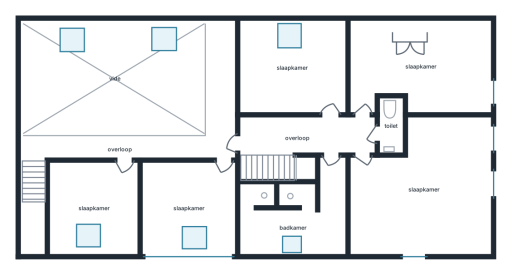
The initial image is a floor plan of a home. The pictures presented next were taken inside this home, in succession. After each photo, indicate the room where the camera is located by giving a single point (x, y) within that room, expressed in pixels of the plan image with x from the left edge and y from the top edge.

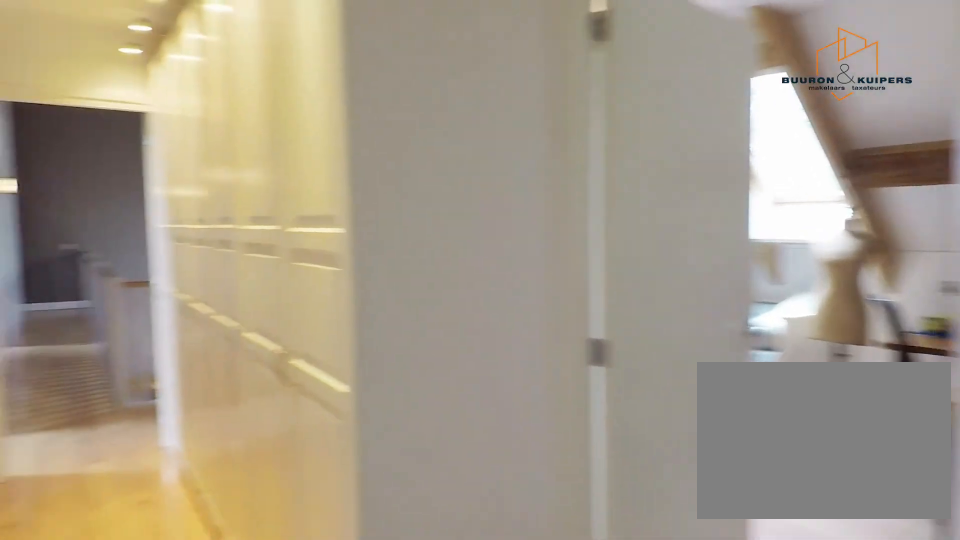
(308, 134)
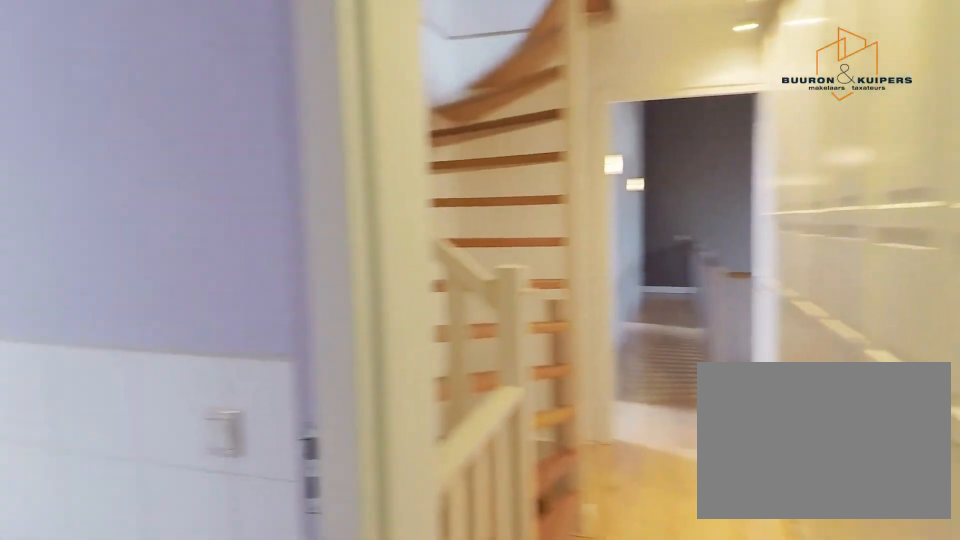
(308, 134)
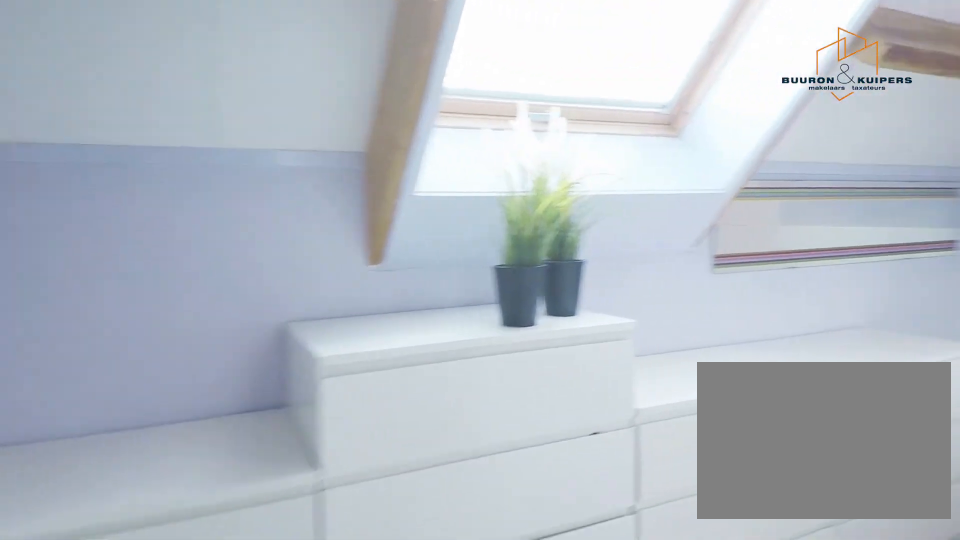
(296, 213)
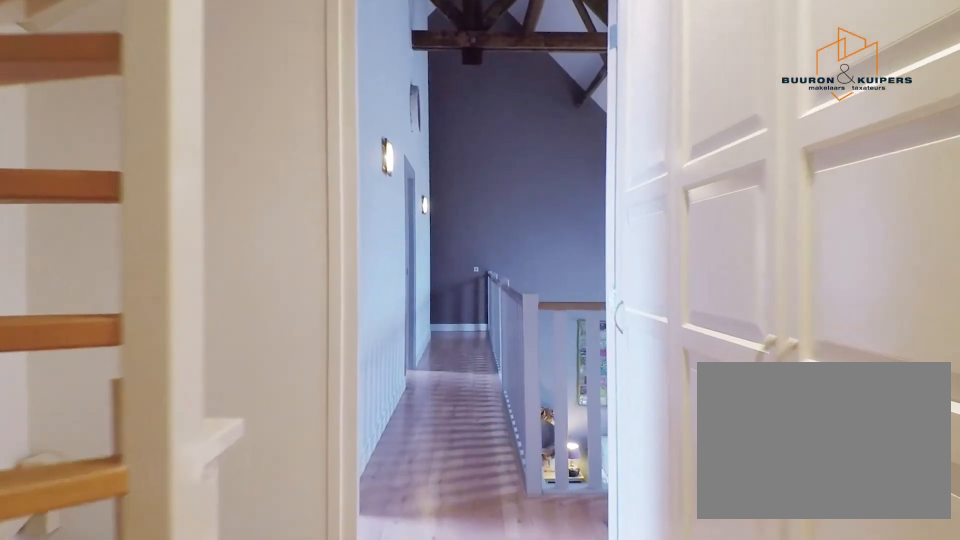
(308, 134)
